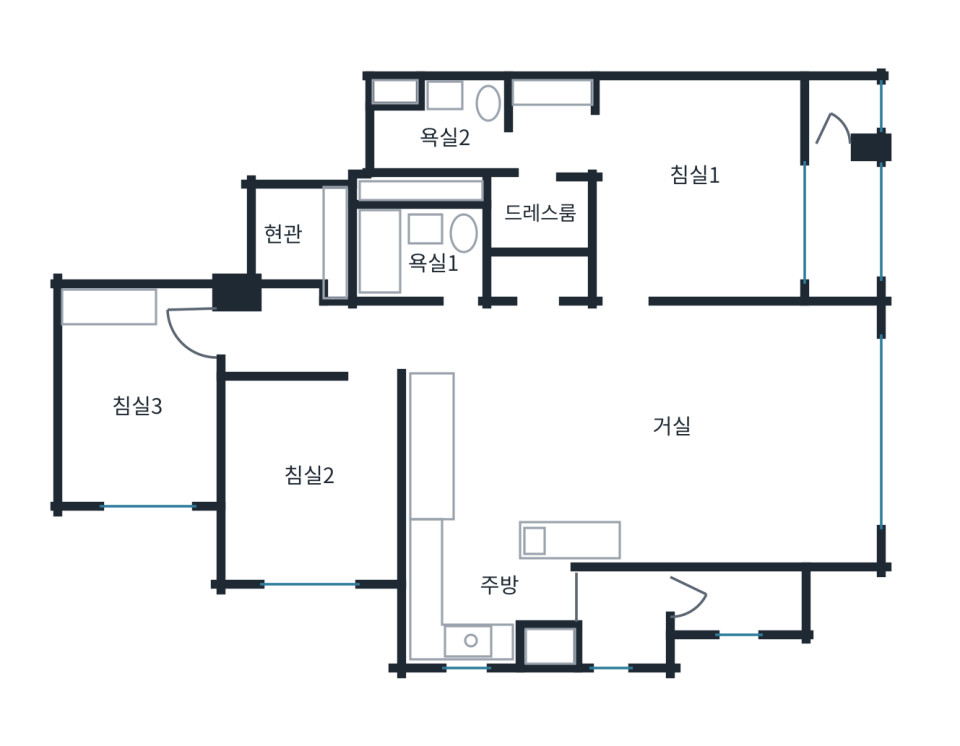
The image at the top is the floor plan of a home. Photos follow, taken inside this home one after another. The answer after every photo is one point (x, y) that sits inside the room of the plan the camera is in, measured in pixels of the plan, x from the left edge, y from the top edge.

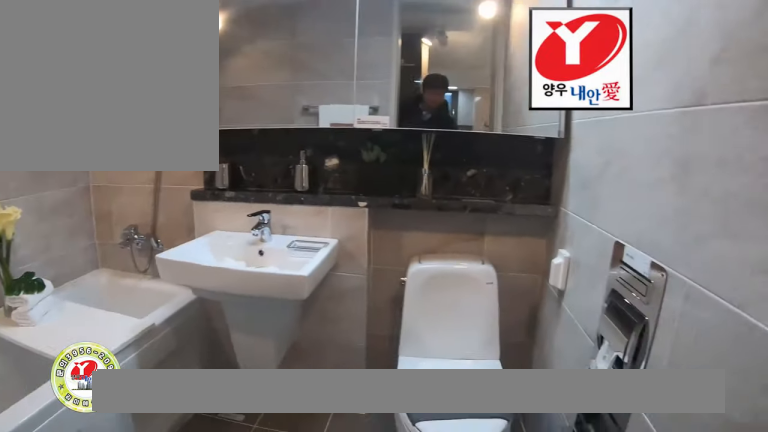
(433, 229)
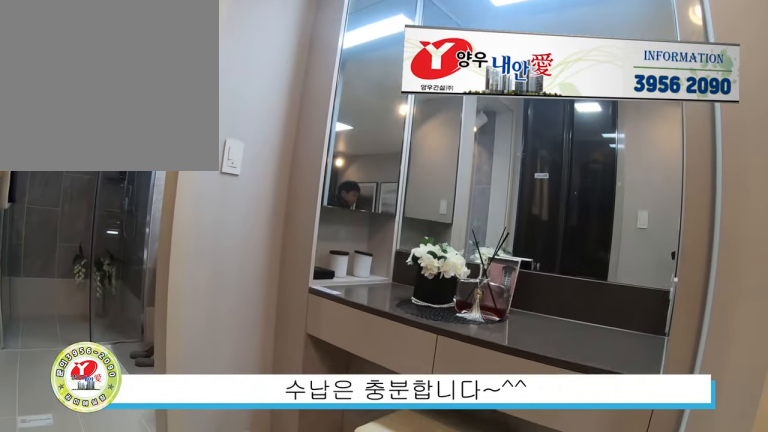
(509, 156)
